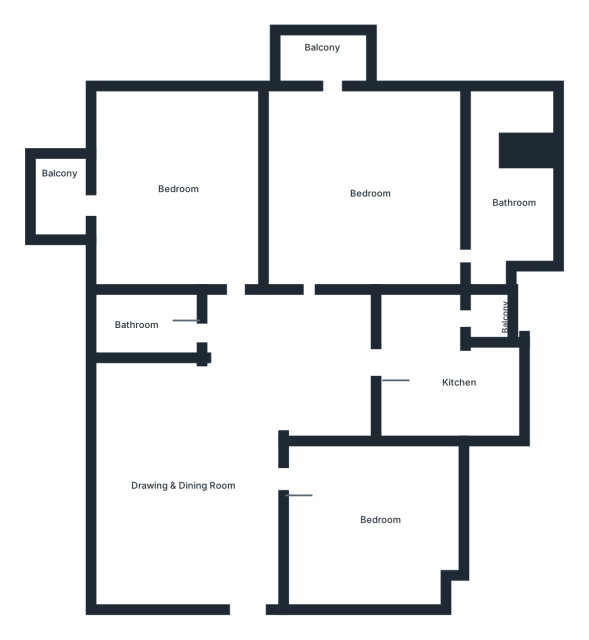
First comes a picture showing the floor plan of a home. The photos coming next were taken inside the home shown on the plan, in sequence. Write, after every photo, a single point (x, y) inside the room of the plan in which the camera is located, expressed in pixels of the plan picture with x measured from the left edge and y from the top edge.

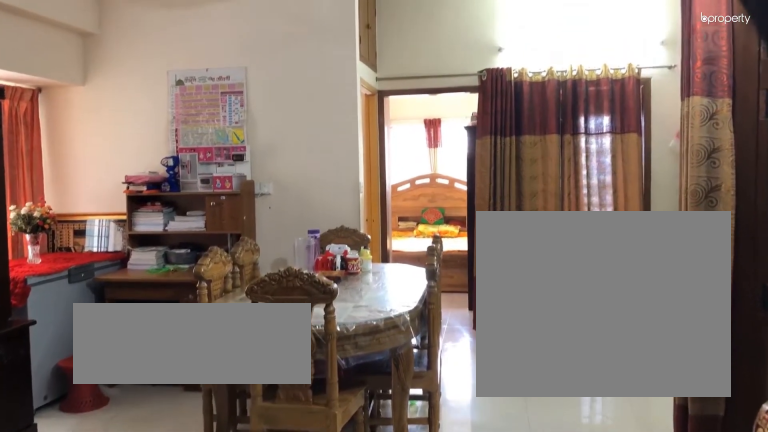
(191, 483)
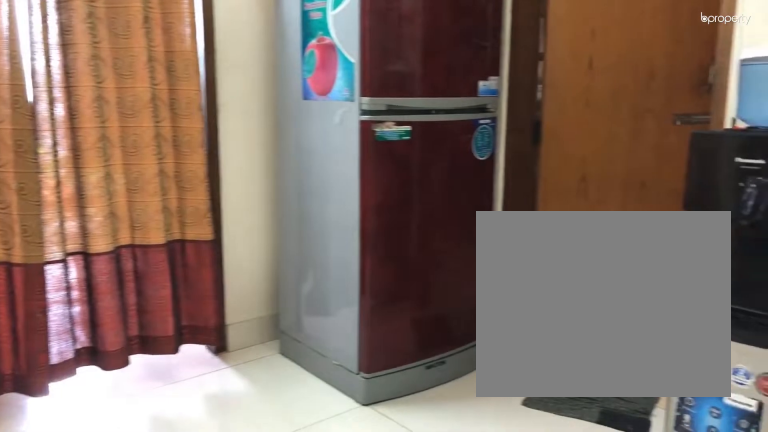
(293, 358)
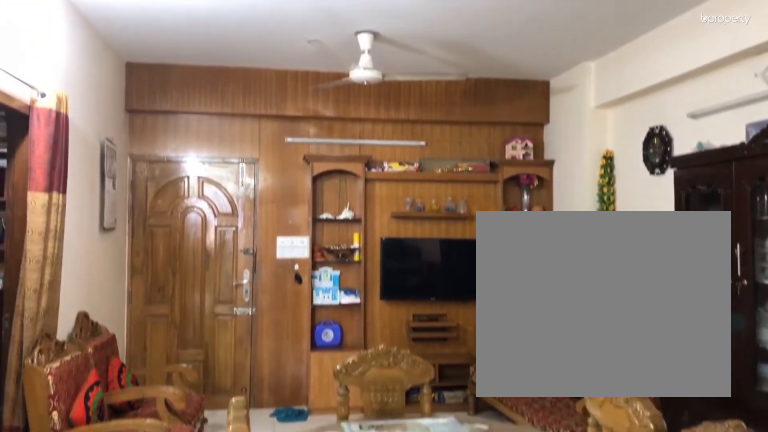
(181, 473)
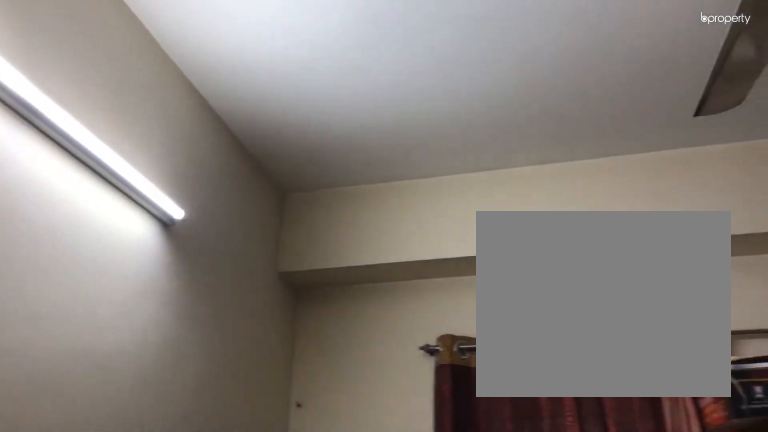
(371, 525)
